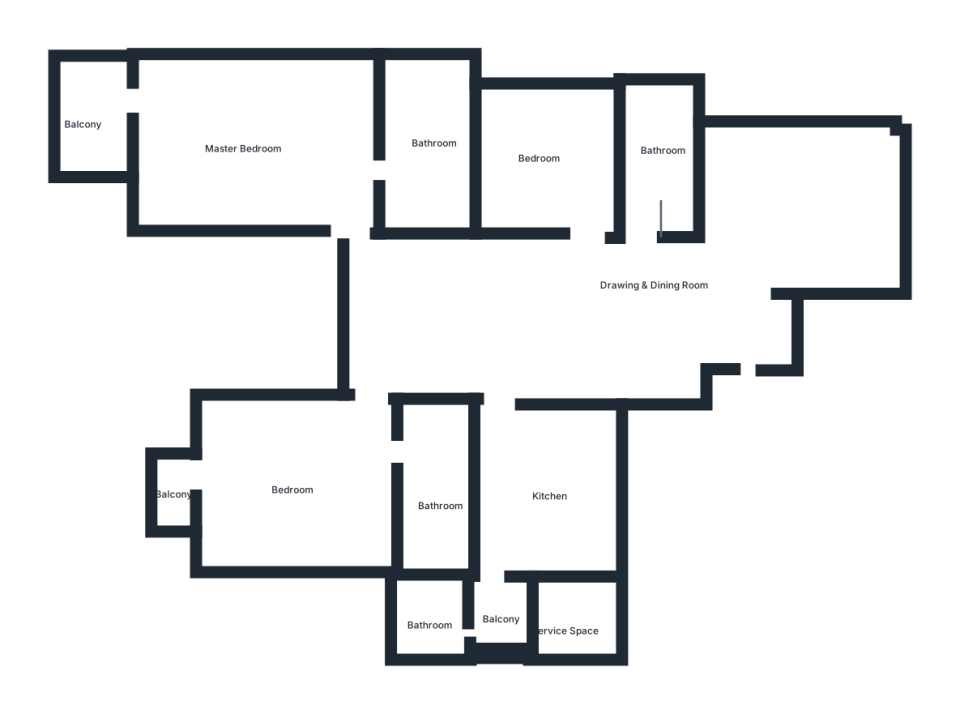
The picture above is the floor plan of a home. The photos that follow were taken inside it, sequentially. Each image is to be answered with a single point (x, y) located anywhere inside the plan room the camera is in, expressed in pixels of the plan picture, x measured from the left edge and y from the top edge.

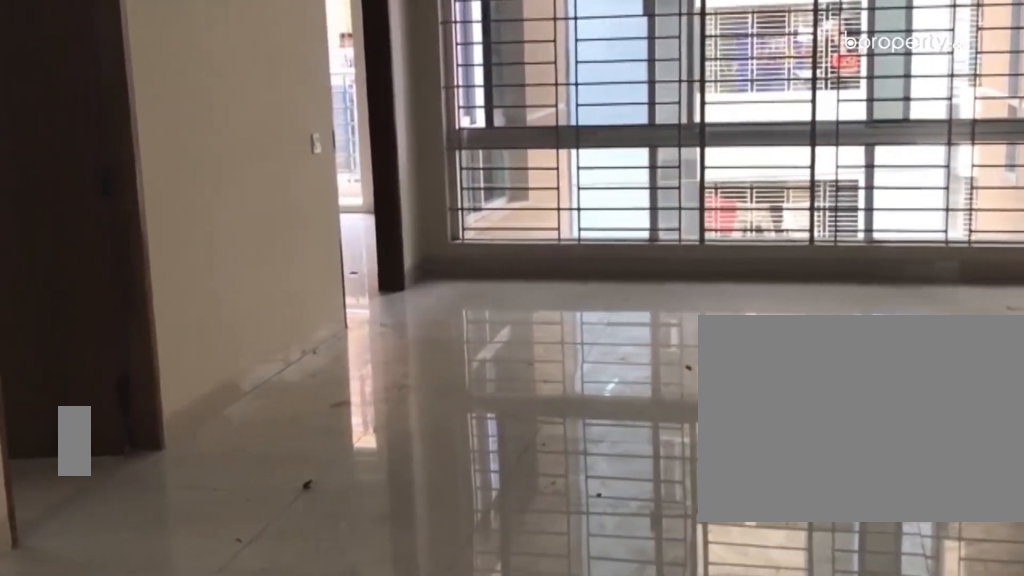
(637, 313)
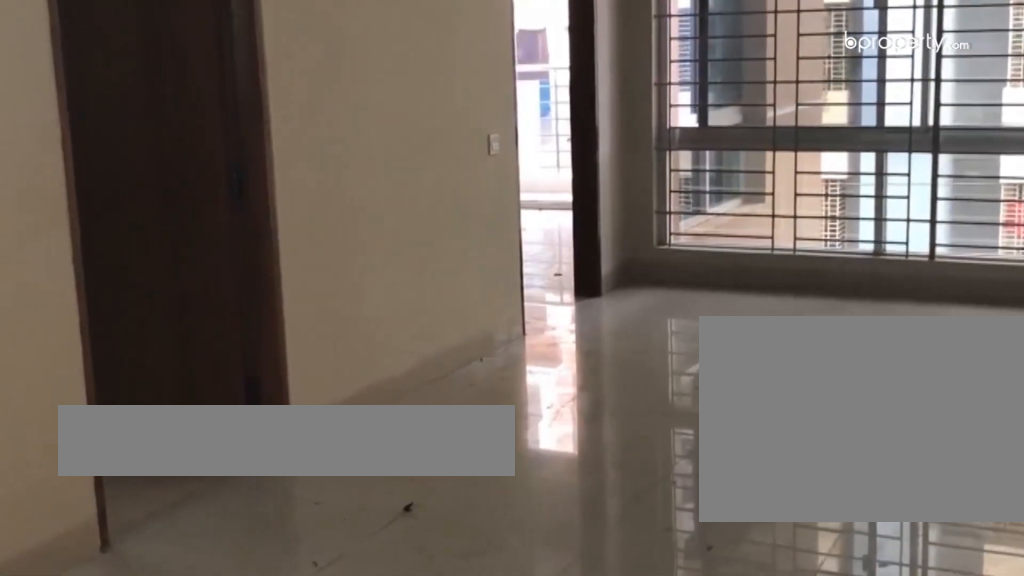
(637, 313)
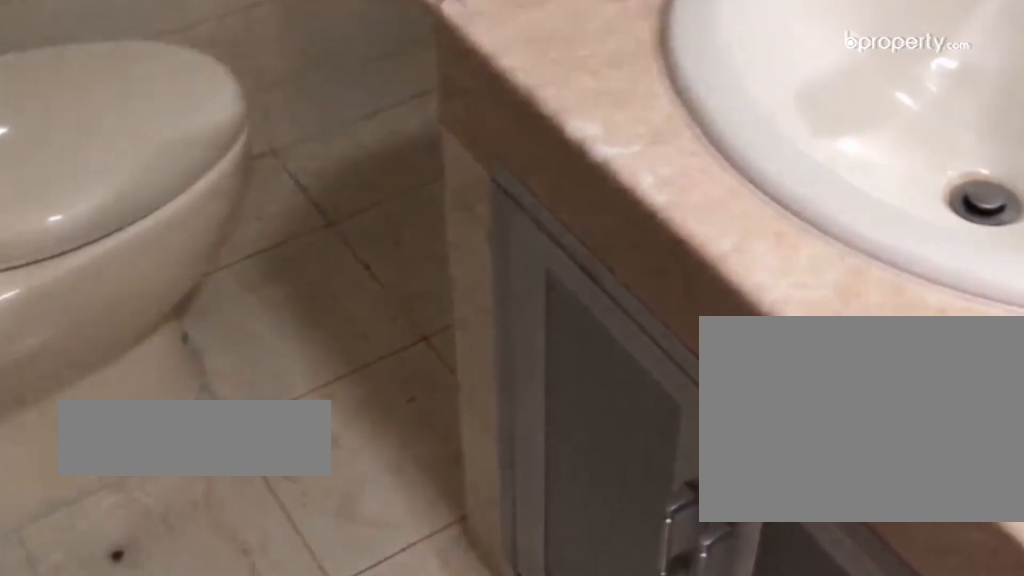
(434, 473)
